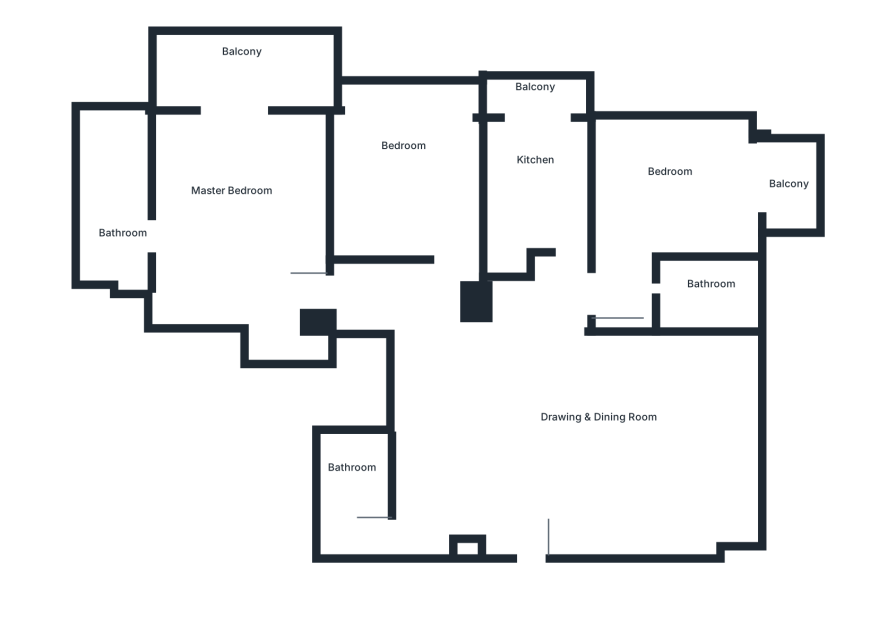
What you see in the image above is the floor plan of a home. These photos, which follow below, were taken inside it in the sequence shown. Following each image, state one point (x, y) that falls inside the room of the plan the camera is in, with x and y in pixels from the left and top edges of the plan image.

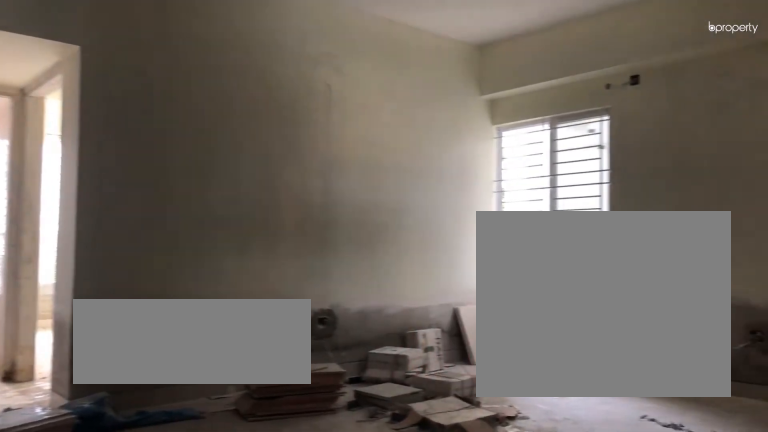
(547, 392)
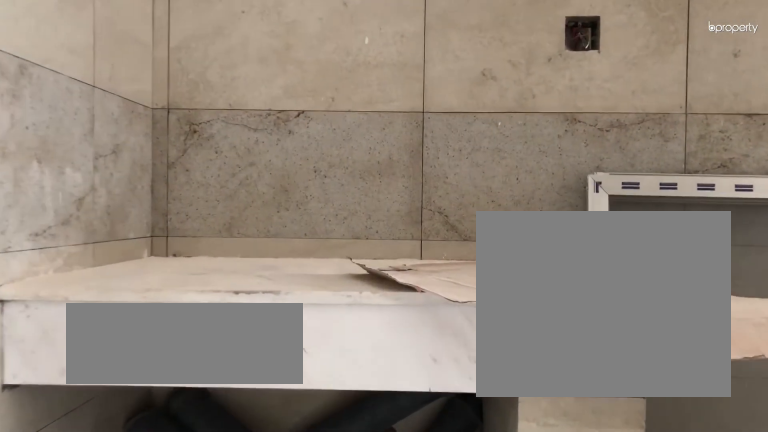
(114, 201)
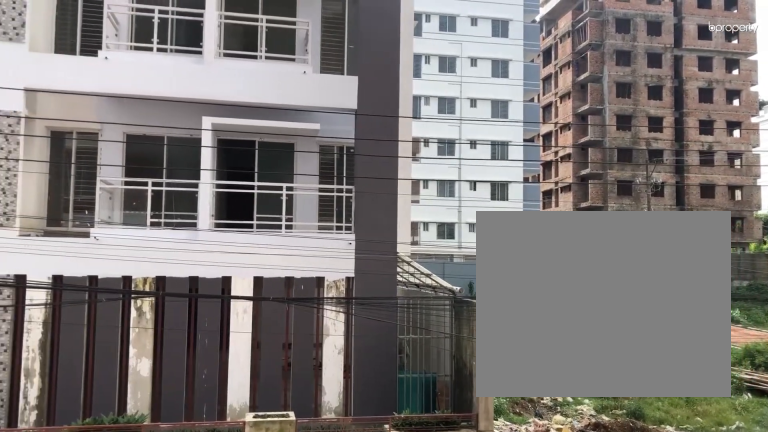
(247, 72)
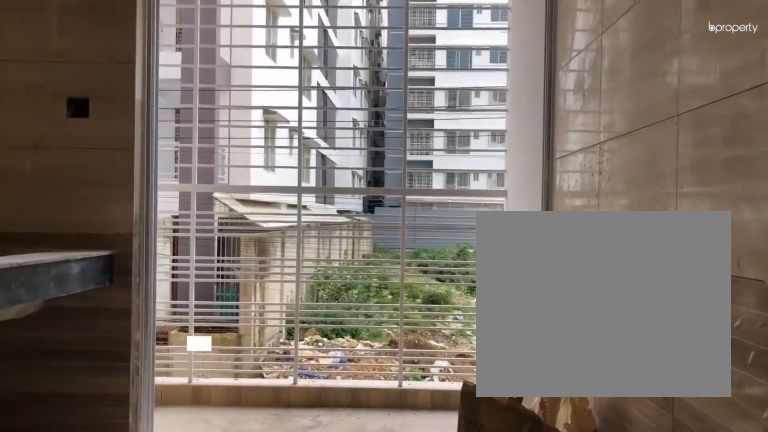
(531, 169)
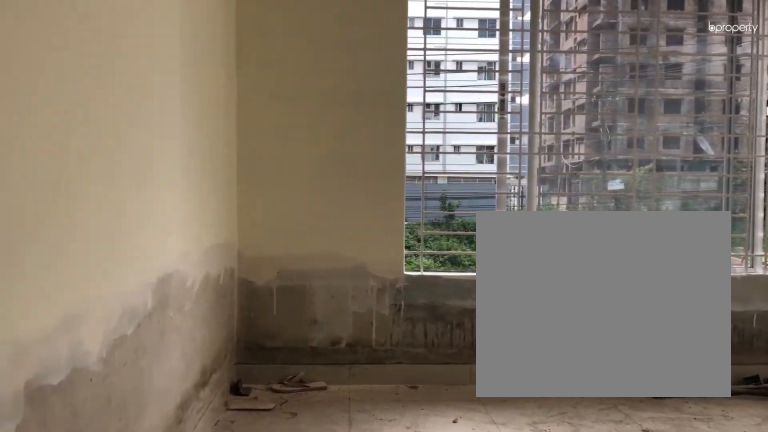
(668, 175)
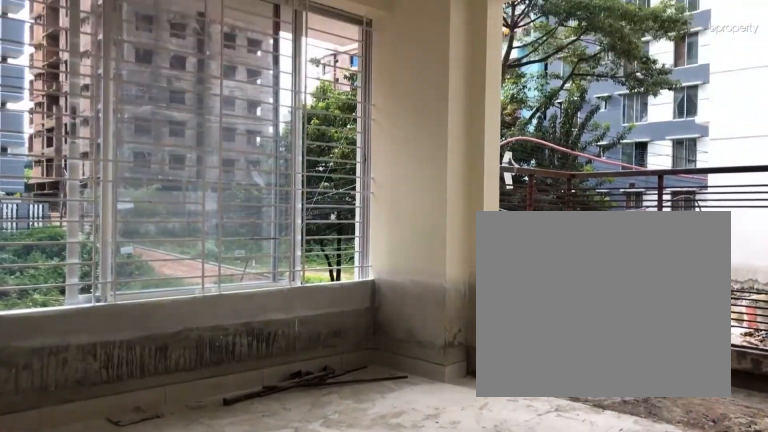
(669, 175)
